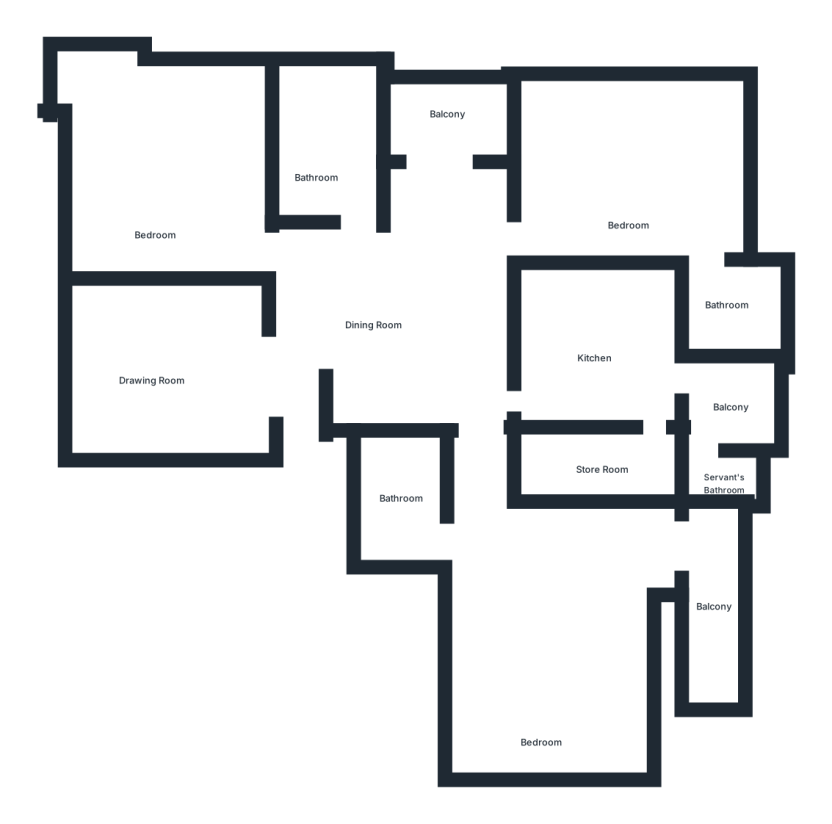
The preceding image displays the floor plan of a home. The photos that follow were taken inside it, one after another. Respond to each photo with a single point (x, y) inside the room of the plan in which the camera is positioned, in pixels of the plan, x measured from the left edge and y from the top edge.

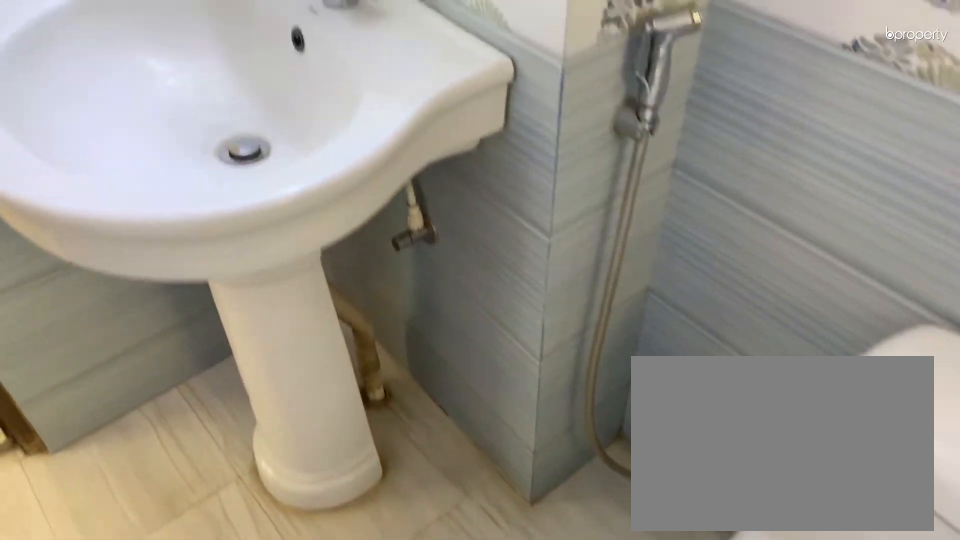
(319, 161)
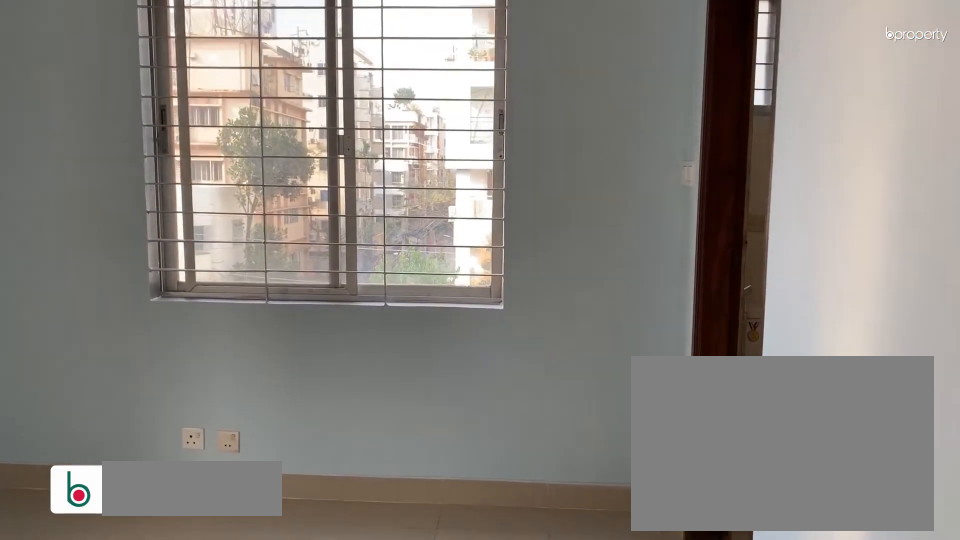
(633, 179)
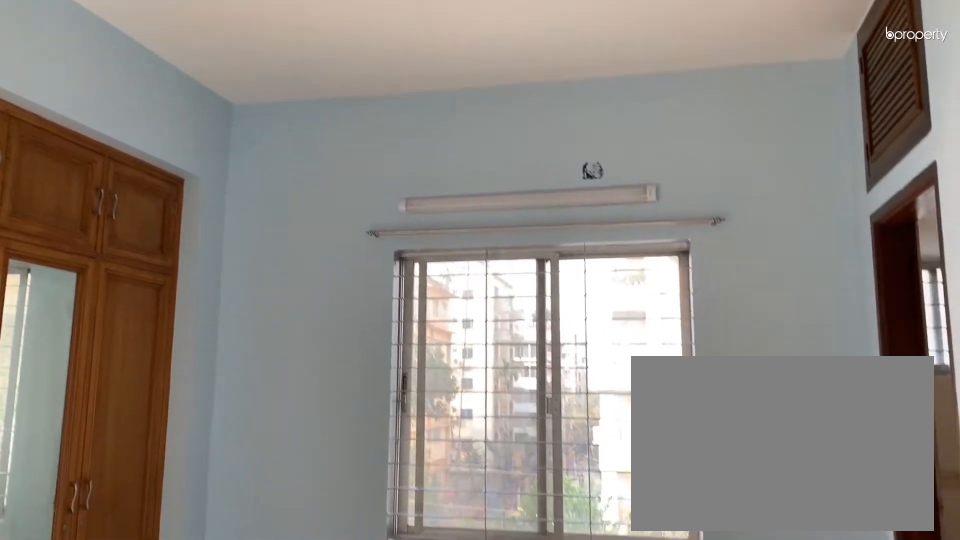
(634, 179)
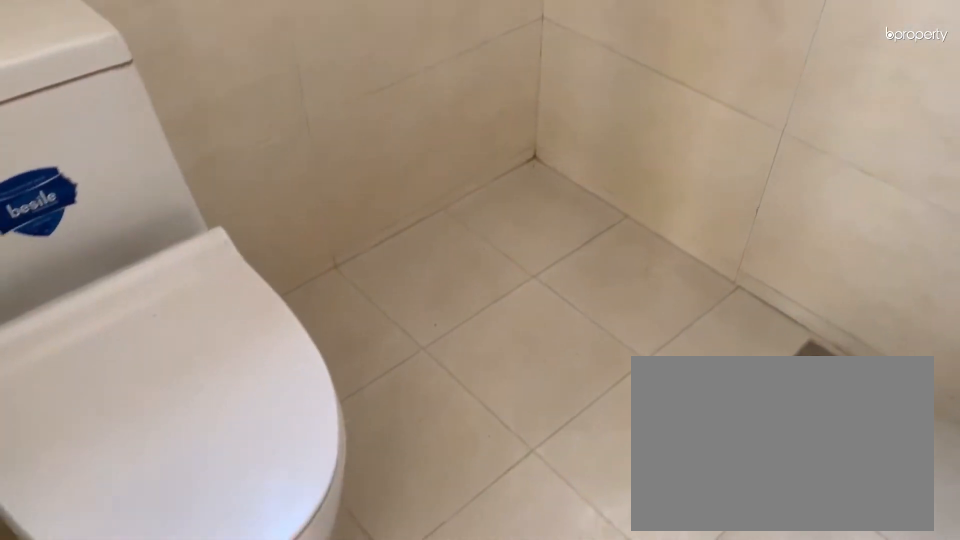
(727, 307)
